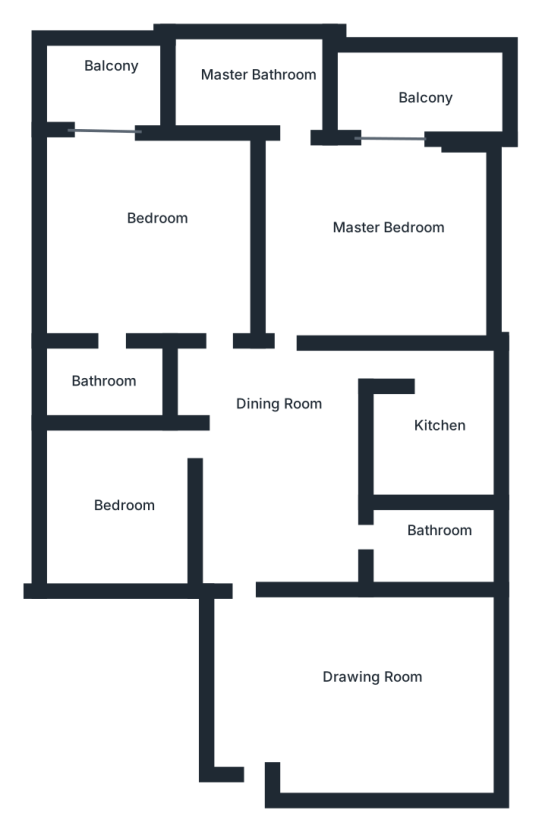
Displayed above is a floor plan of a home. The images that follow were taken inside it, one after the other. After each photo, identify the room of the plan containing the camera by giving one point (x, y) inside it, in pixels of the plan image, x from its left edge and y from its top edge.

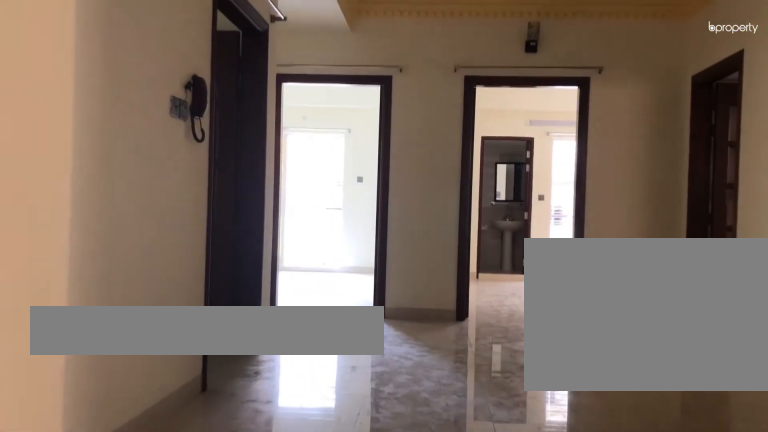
(278, 528)
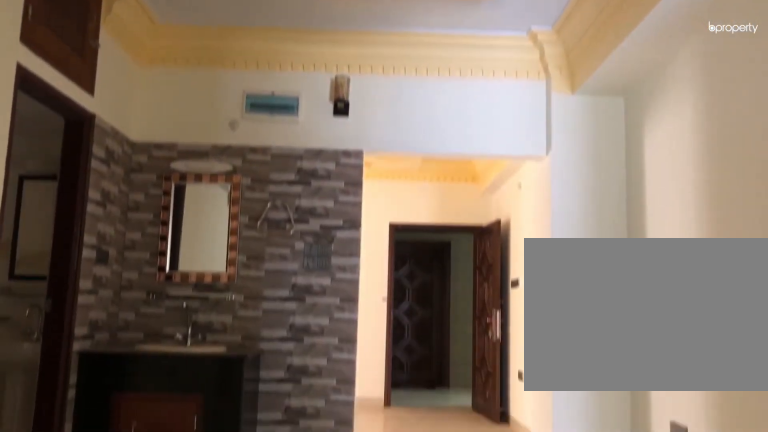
(278, 528)
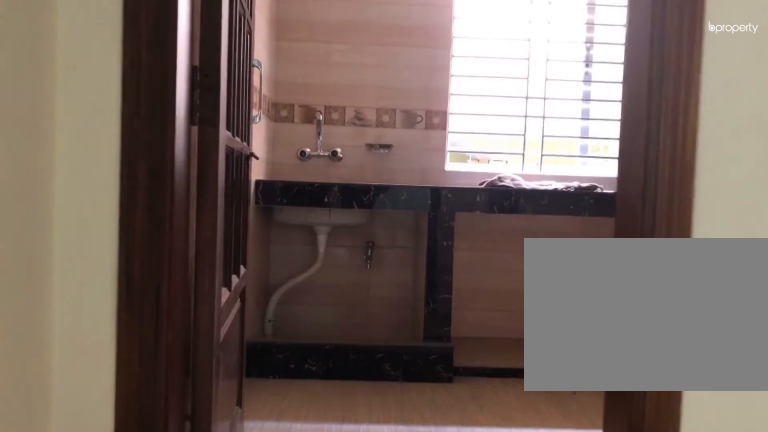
(438, 446)
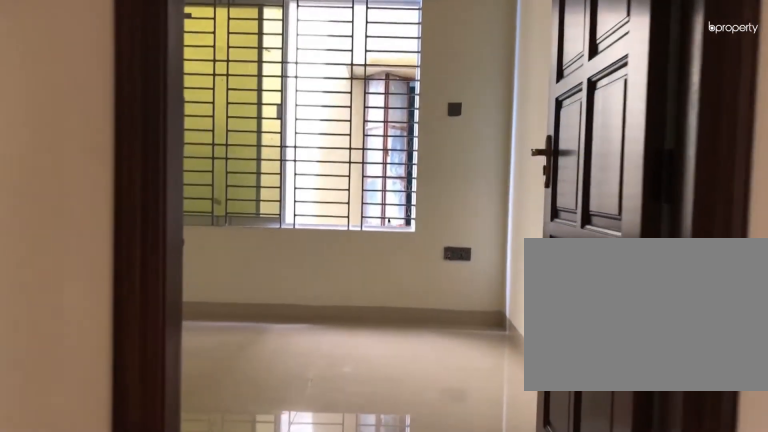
(111, 503)
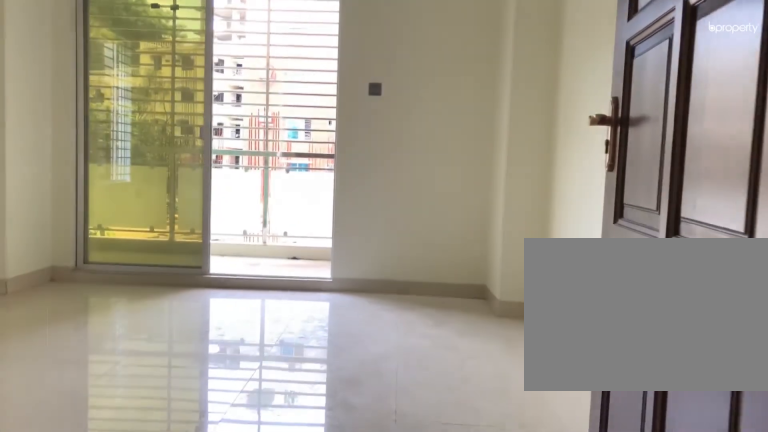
(123, 238)
